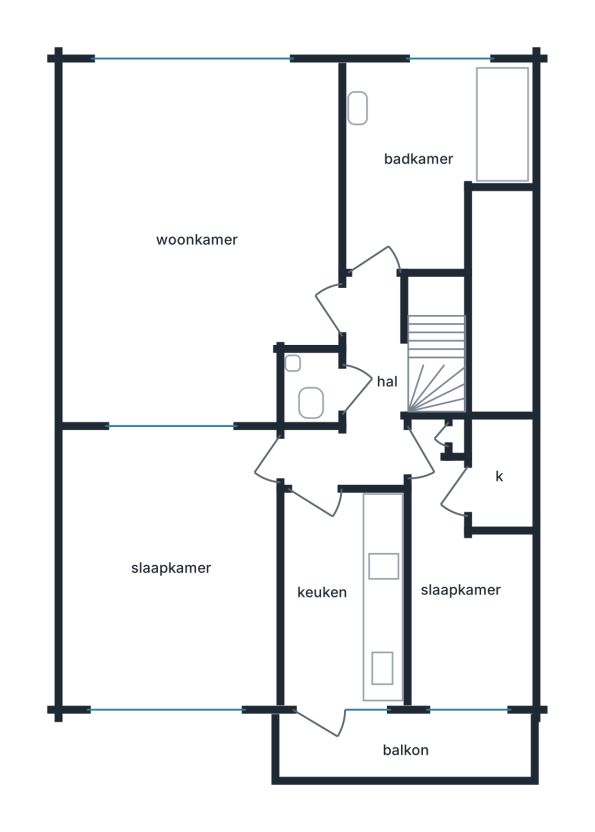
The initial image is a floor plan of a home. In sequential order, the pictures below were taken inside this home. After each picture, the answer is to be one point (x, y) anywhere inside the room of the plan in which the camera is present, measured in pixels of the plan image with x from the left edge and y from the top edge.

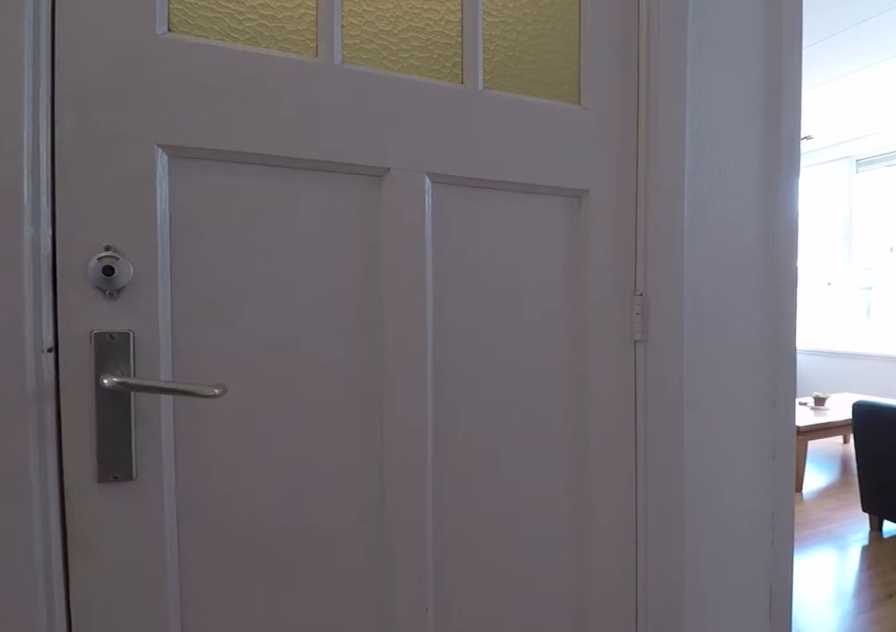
(363, 395)
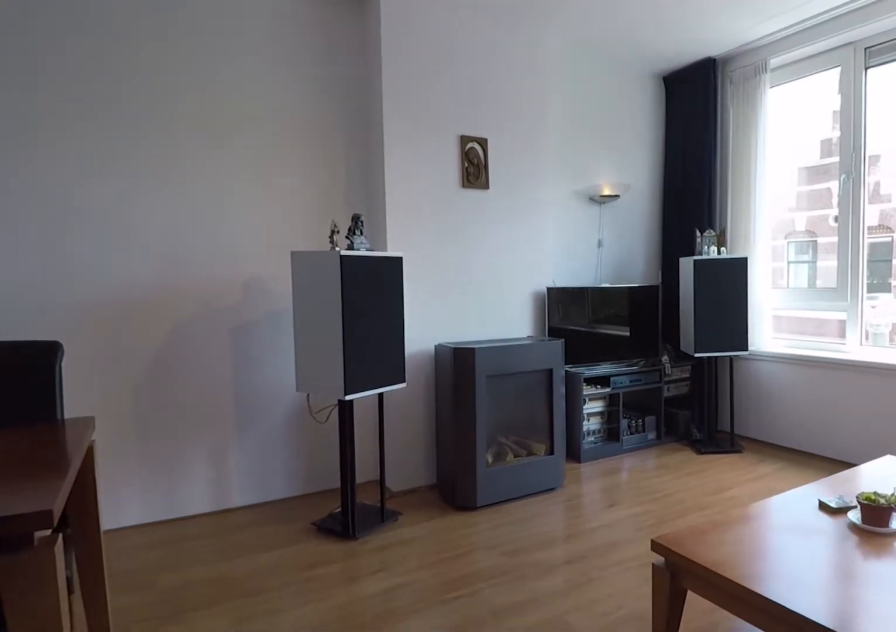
(197, 238)
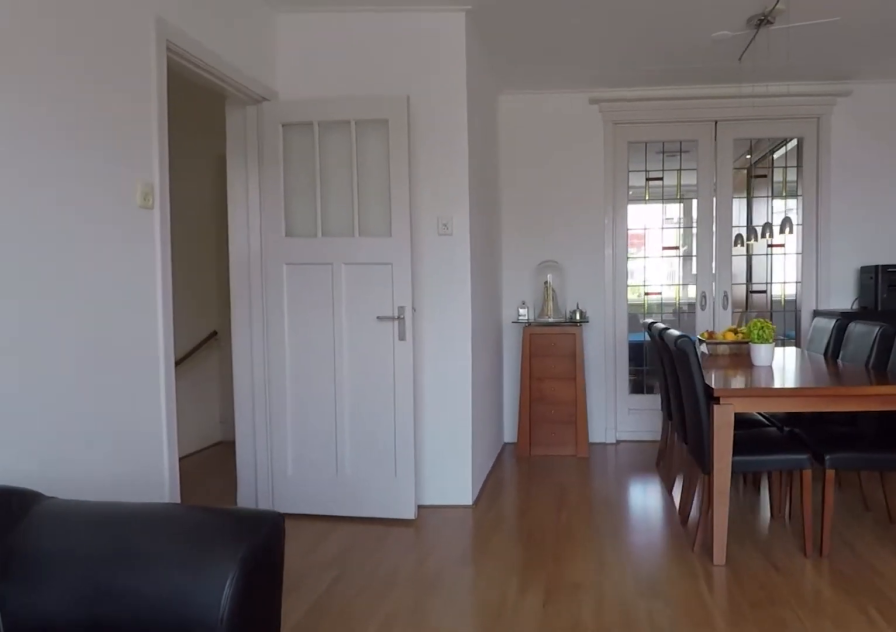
(197, 238)
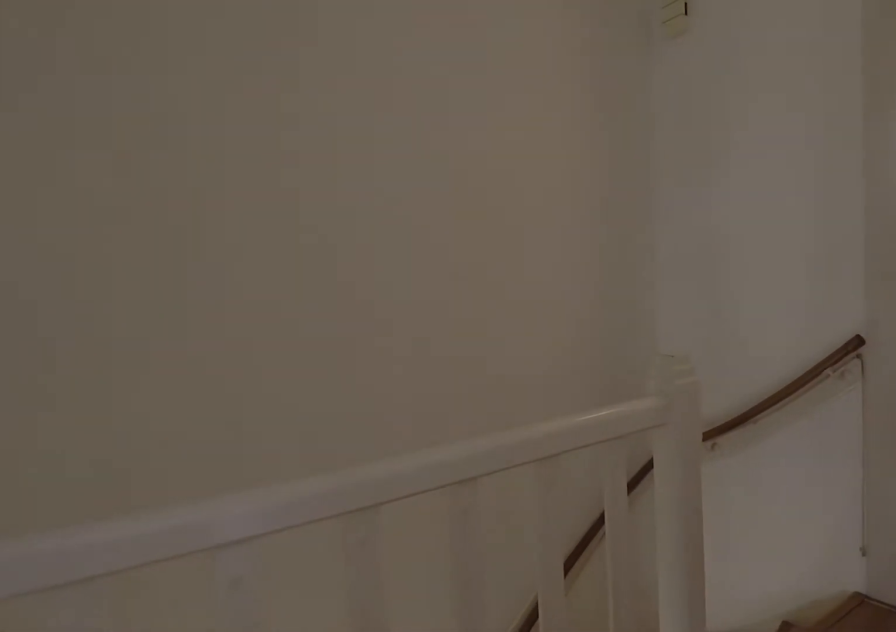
(362, 395)
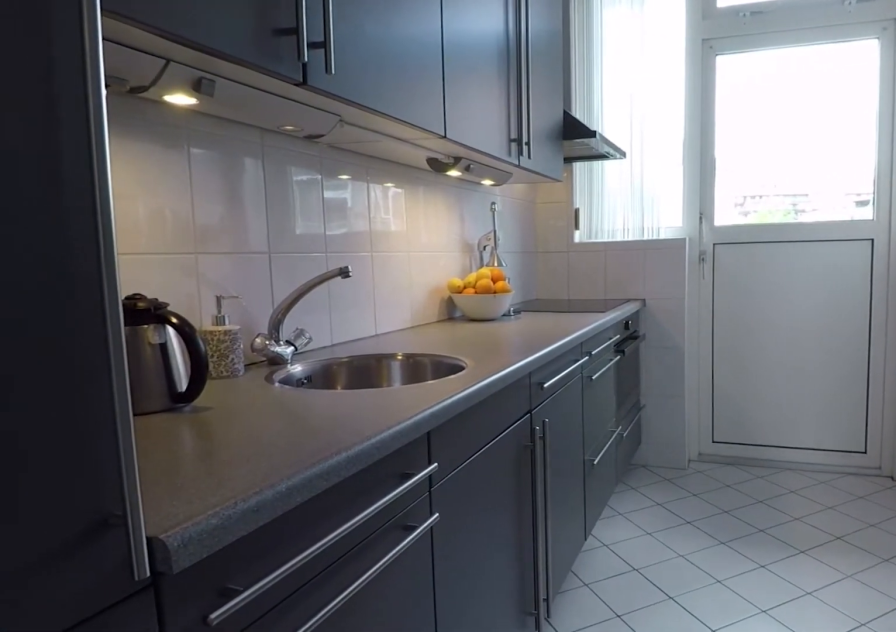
(343, 595)
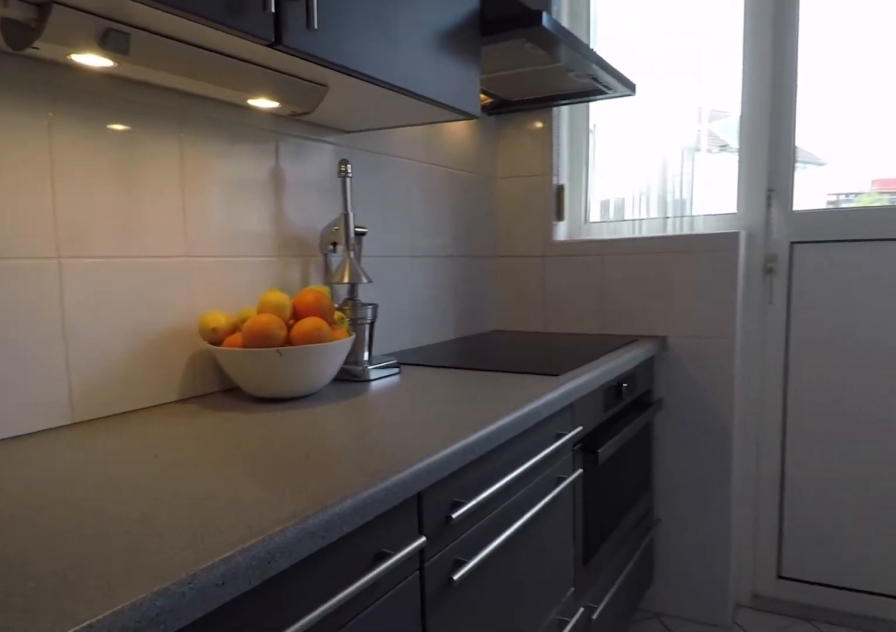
(343, 595)
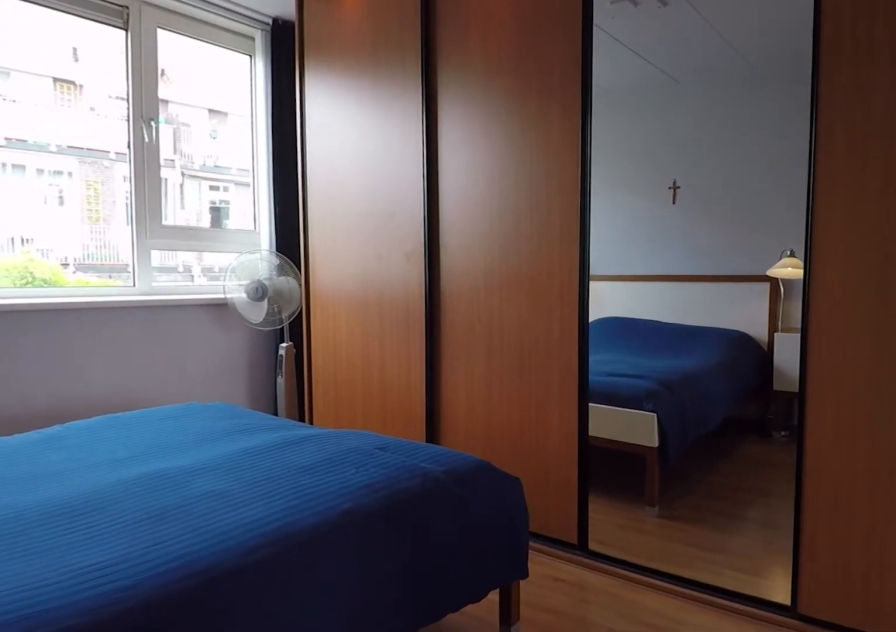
(172, 566)
